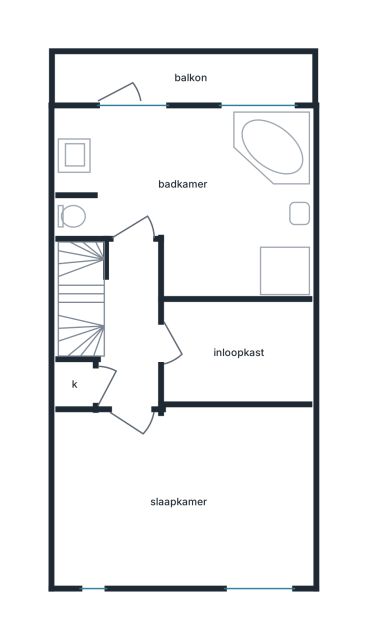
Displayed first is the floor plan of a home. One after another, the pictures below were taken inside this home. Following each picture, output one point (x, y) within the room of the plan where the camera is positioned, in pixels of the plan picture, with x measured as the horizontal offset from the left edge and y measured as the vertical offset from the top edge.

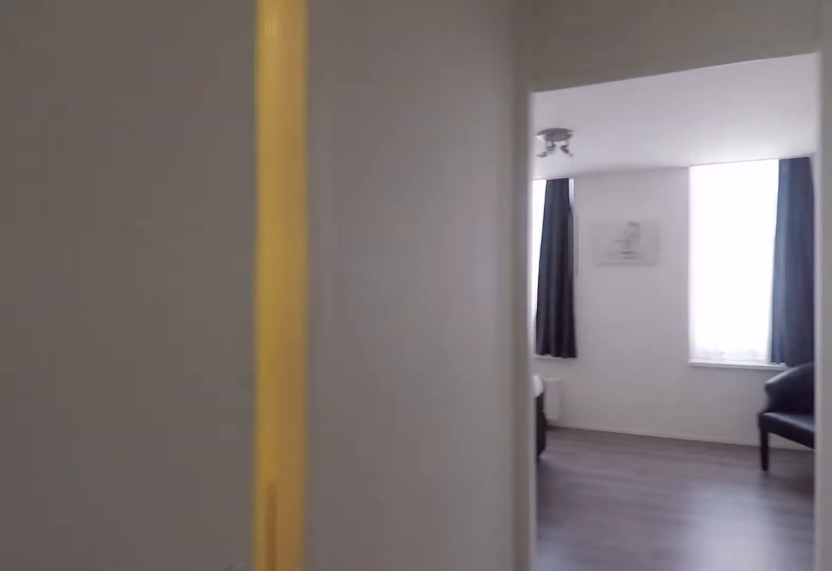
(131, 328)
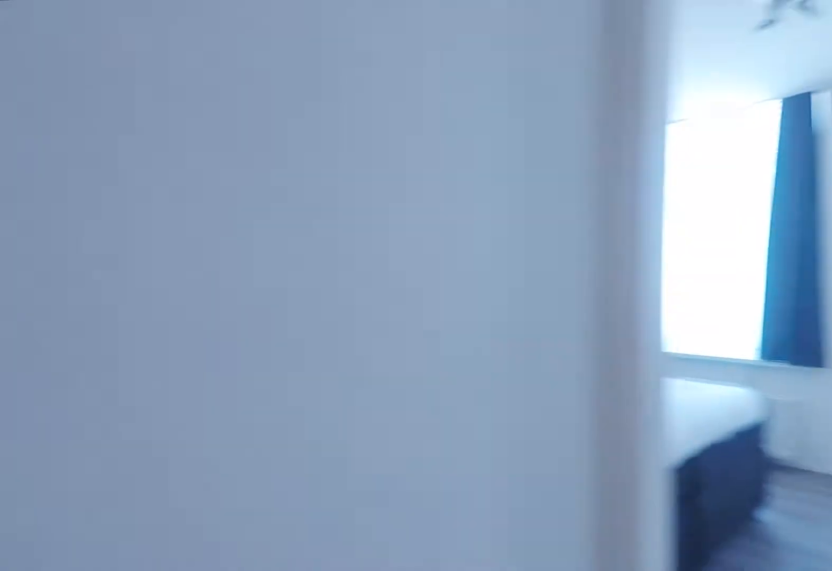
(131, 328)
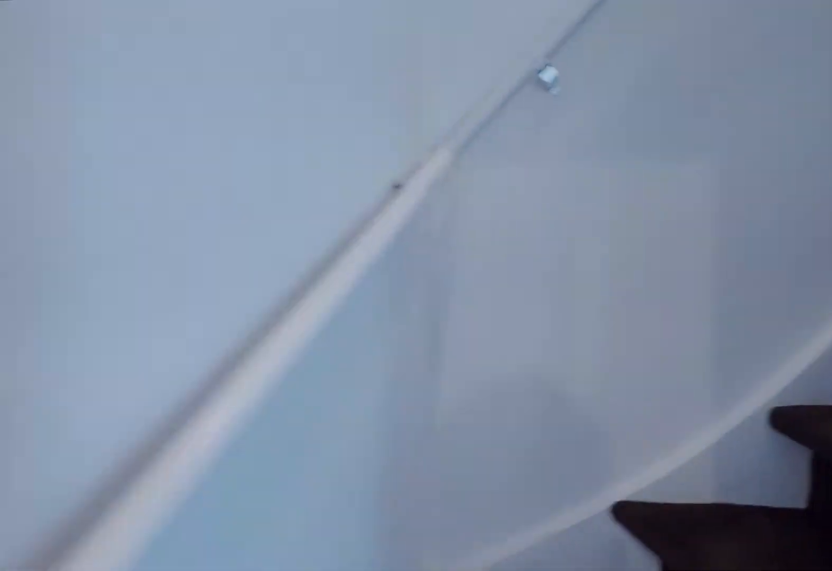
(131, 328)
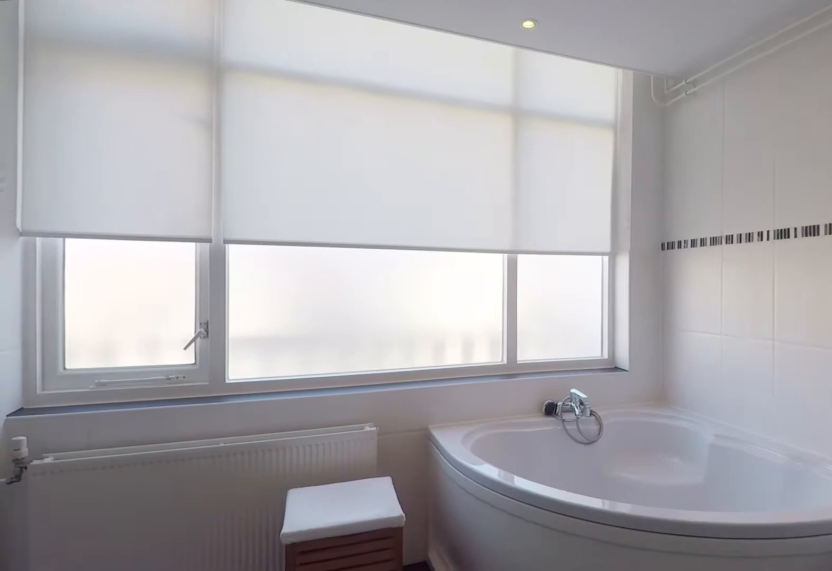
(195, 194)
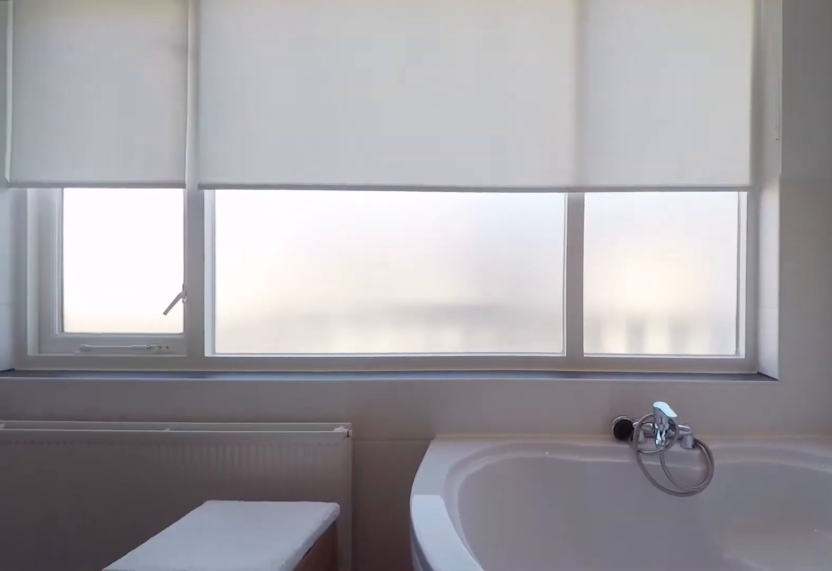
(195, 194)
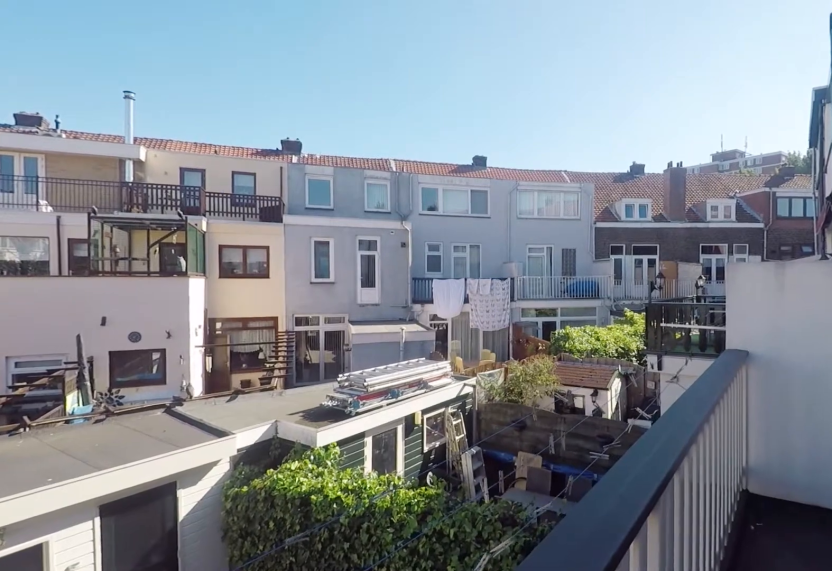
(183, 75)
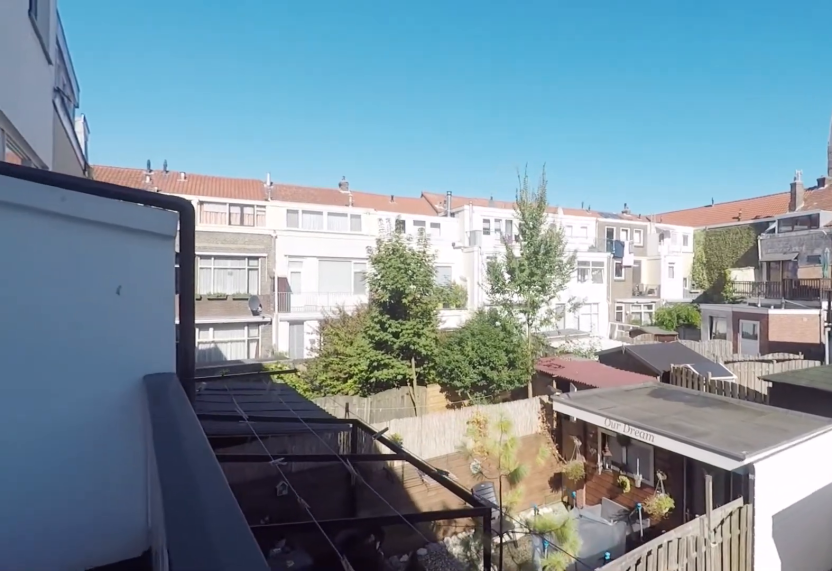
(183, 75)
